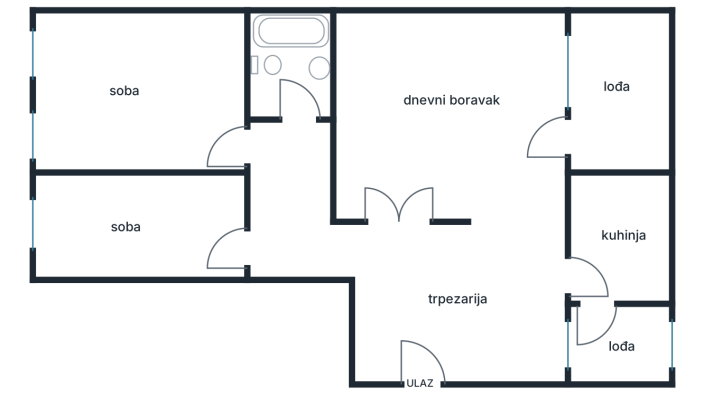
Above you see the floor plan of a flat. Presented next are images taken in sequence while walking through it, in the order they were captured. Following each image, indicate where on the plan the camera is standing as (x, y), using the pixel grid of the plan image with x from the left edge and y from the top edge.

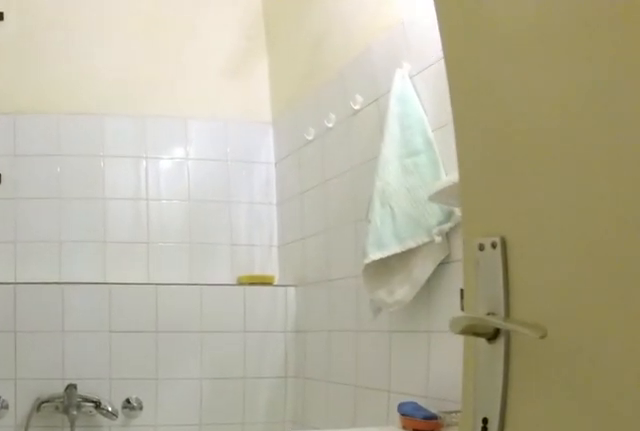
(290, 118)
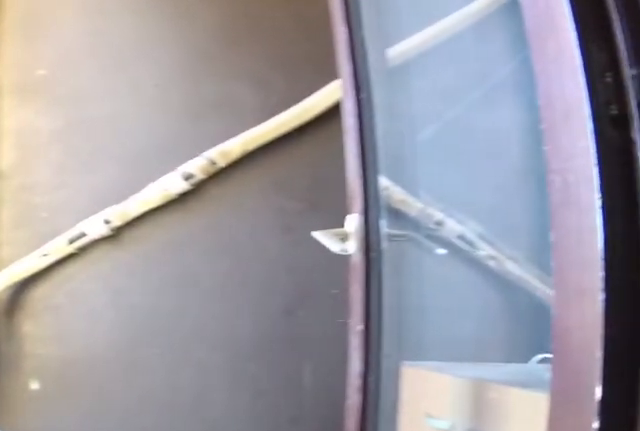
(583, 270)
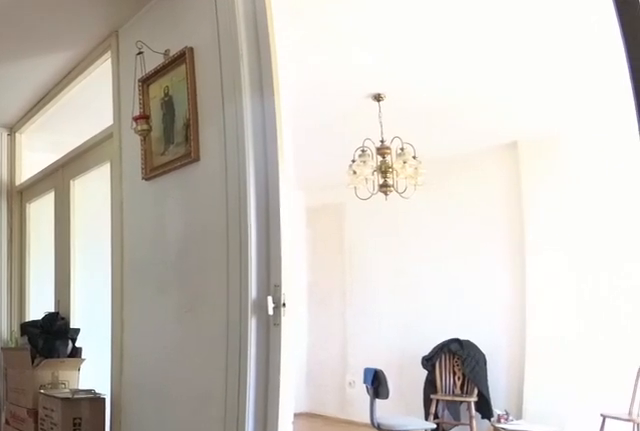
(546, 289)
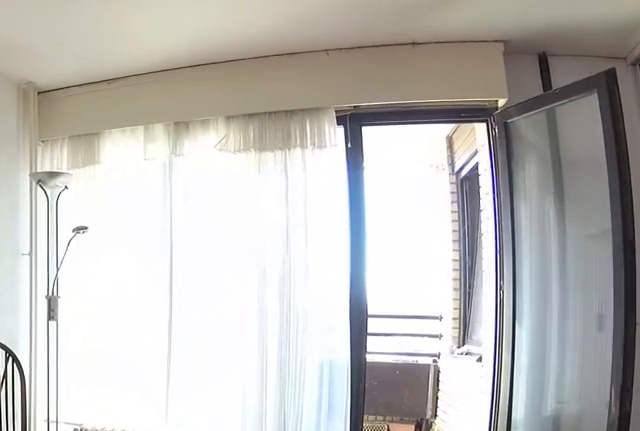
(383, 121)
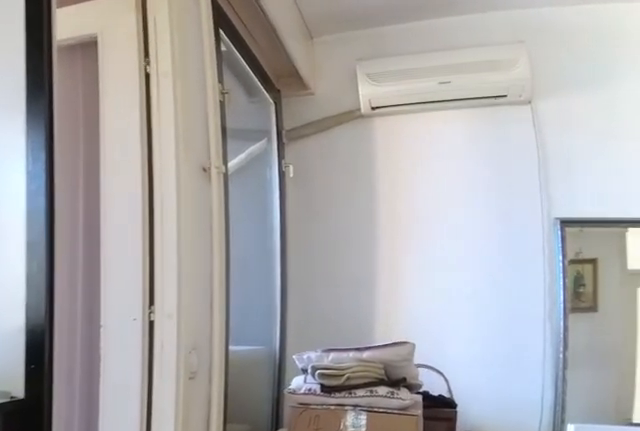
(531, 229)
